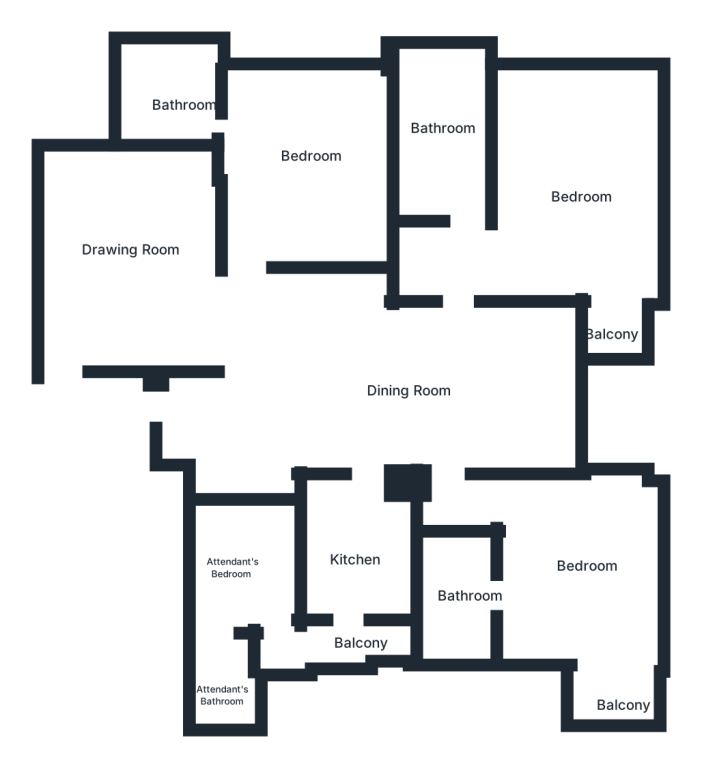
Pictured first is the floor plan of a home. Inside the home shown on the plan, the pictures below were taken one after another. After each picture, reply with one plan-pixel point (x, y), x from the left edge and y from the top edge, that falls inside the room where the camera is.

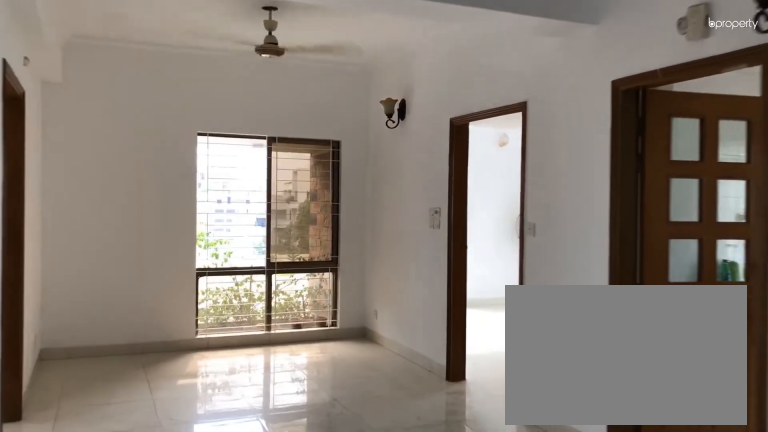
(421, 377)
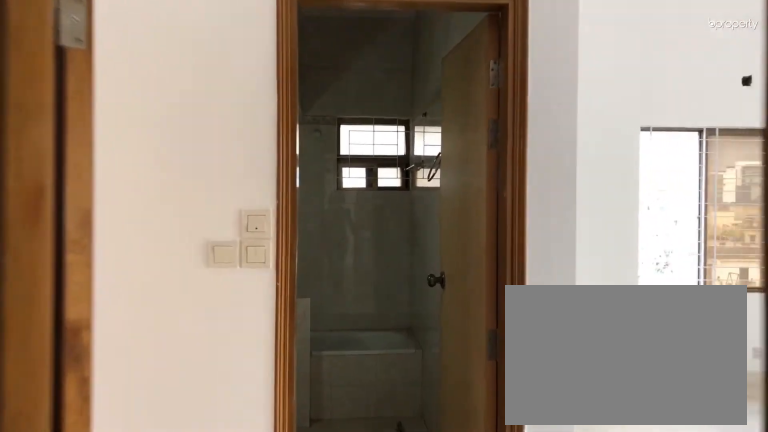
(461, 330)
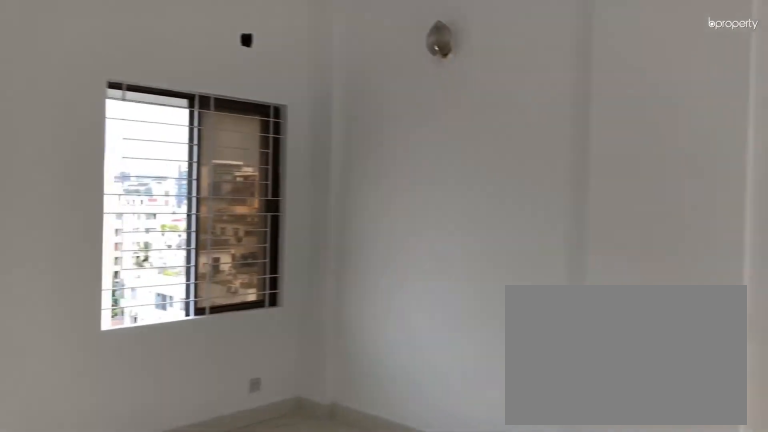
(575, 181)
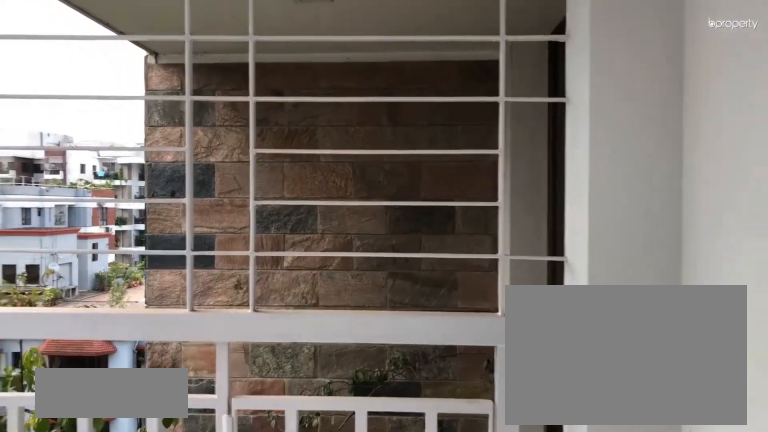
(617, 308)
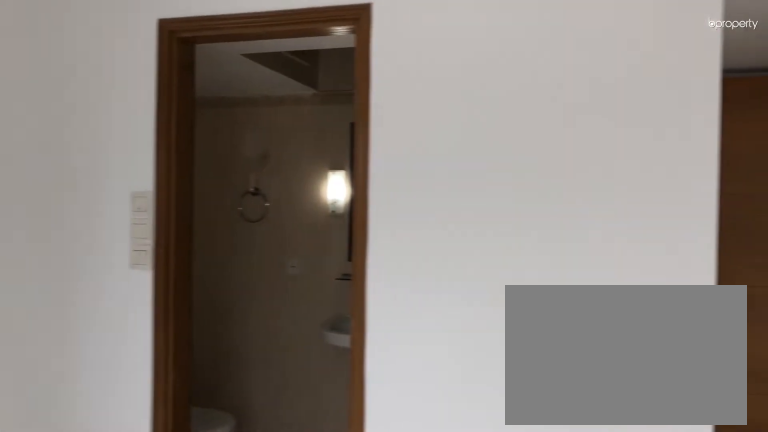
(598, 593)
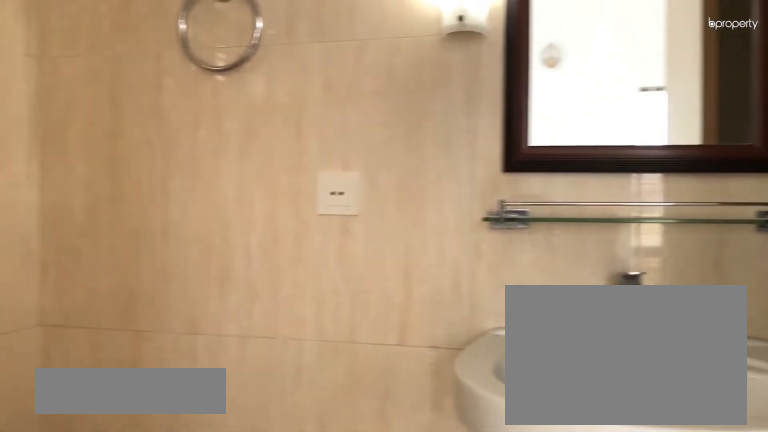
(458, 598)
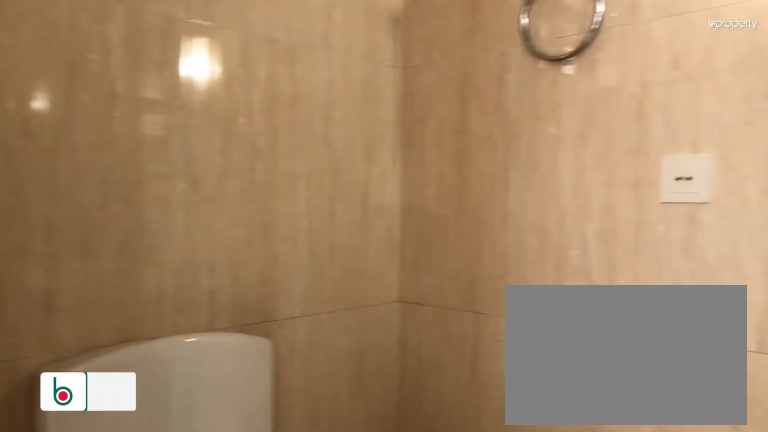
(458, 598)
